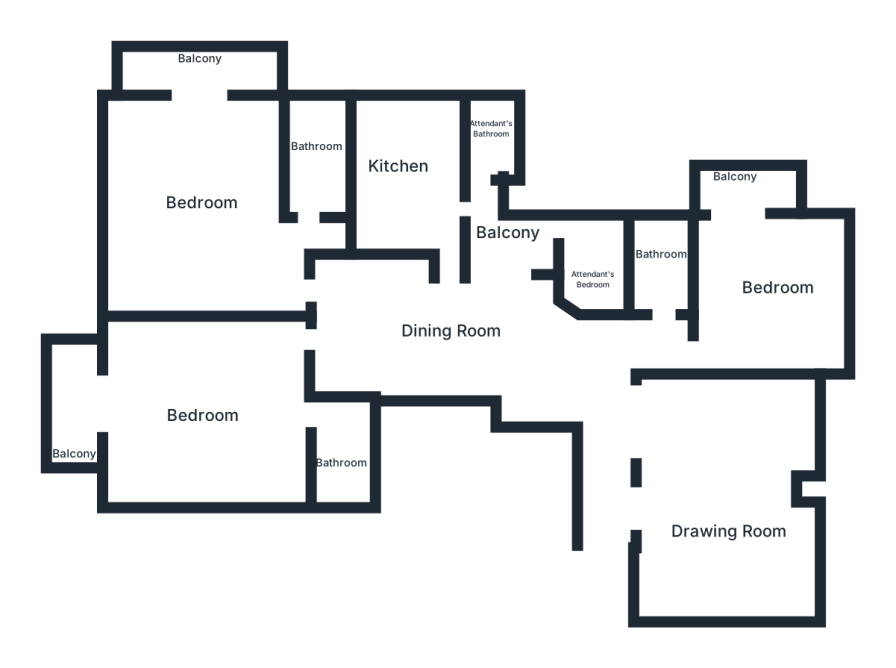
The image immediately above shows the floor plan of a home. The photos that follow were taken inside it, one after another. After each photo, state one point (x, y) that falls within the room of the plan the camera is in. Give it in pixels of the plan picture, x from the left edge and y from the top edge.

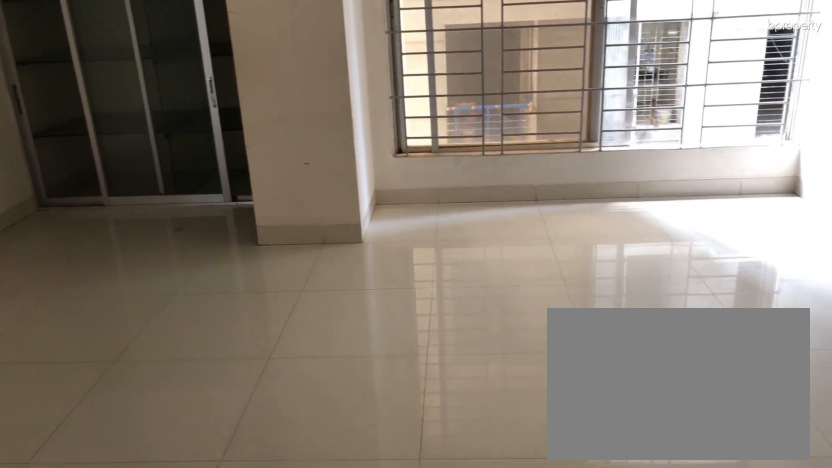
(716, 503)
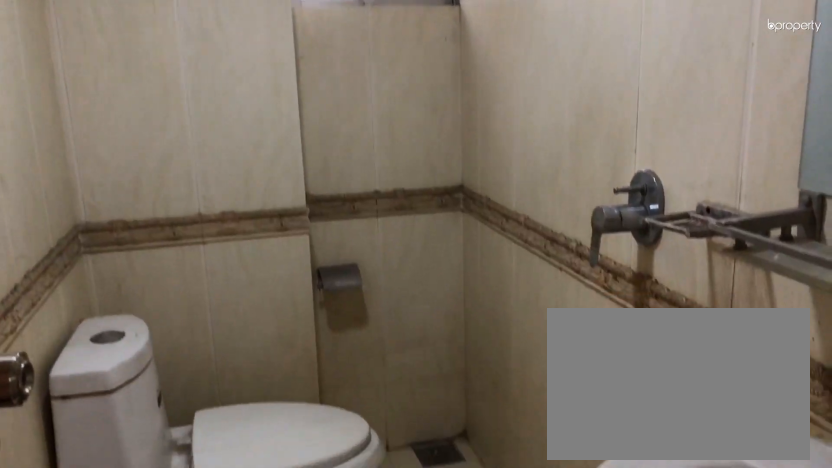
(663, 262)
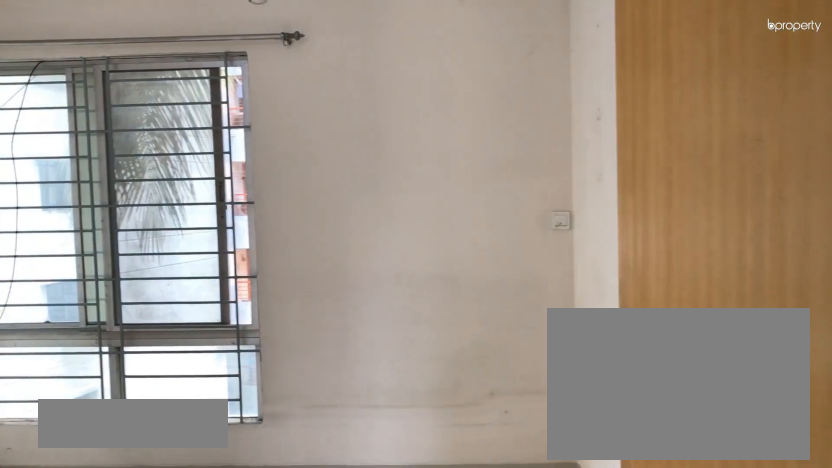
(768, 278)
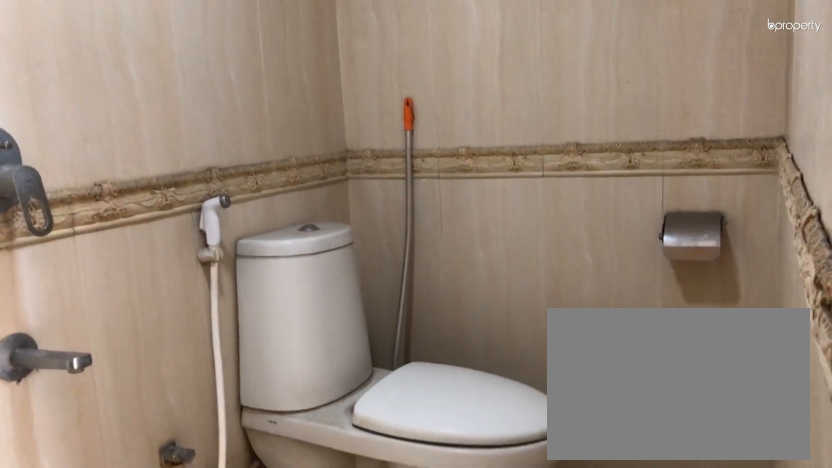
(343, 450)
